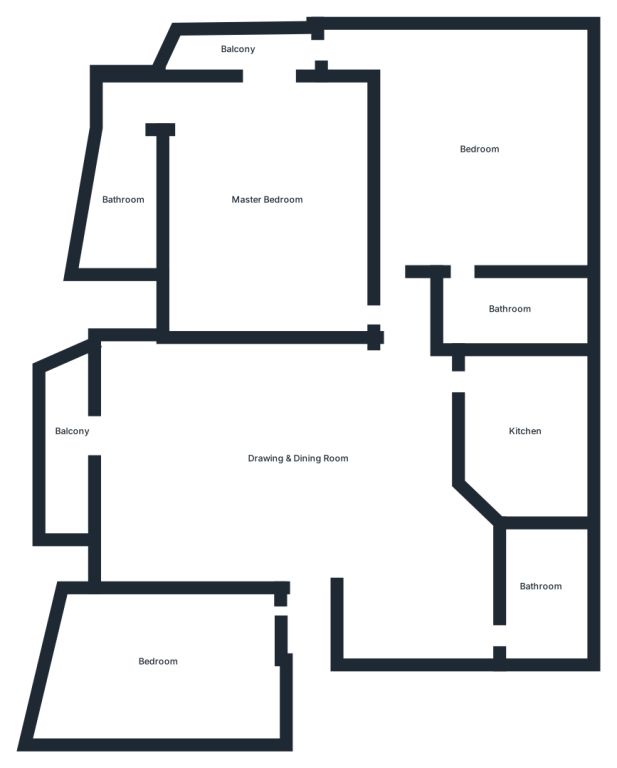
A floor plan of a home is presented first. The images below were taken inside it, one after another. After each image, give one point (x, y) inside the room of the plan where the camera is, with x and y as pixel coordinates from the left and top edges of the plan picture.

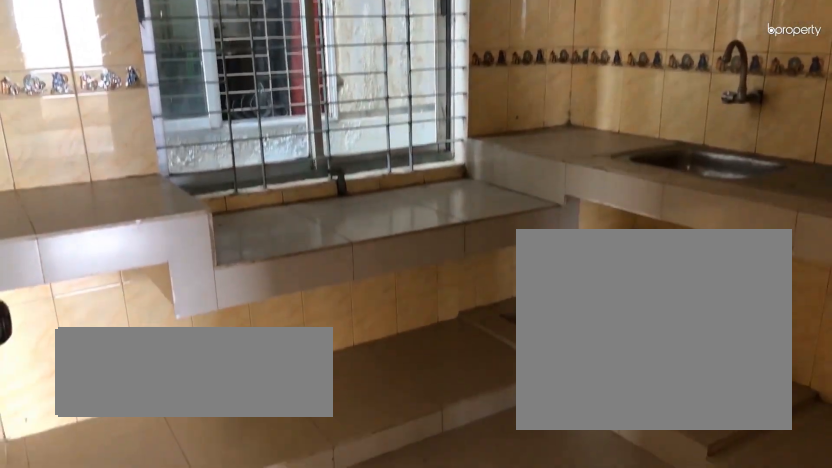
(524, 430)
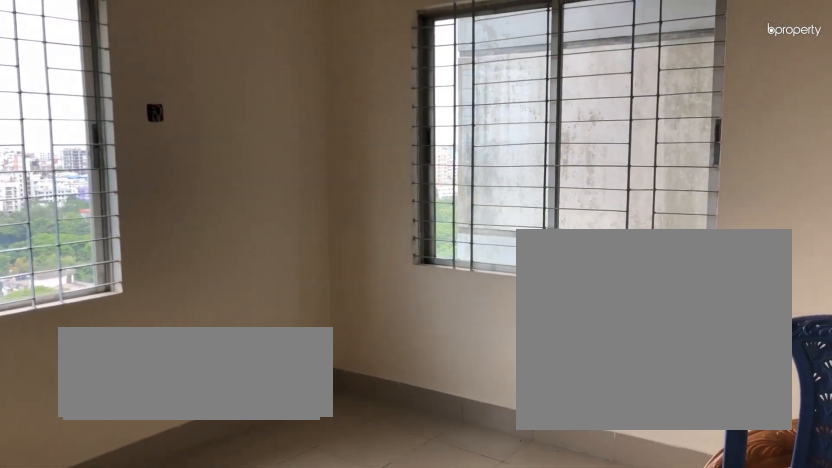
(479, 148)
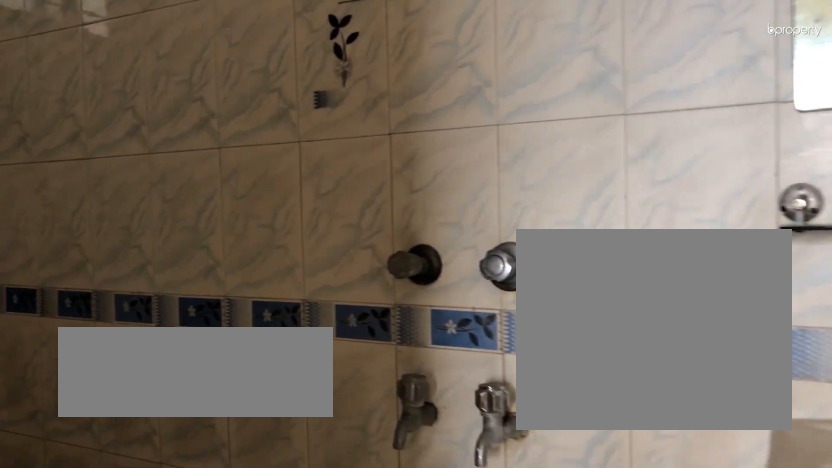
(509, 309)
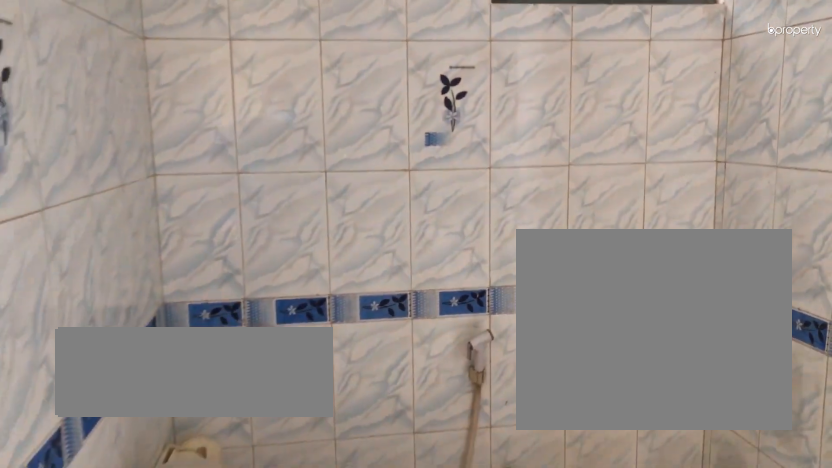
(509, 309)
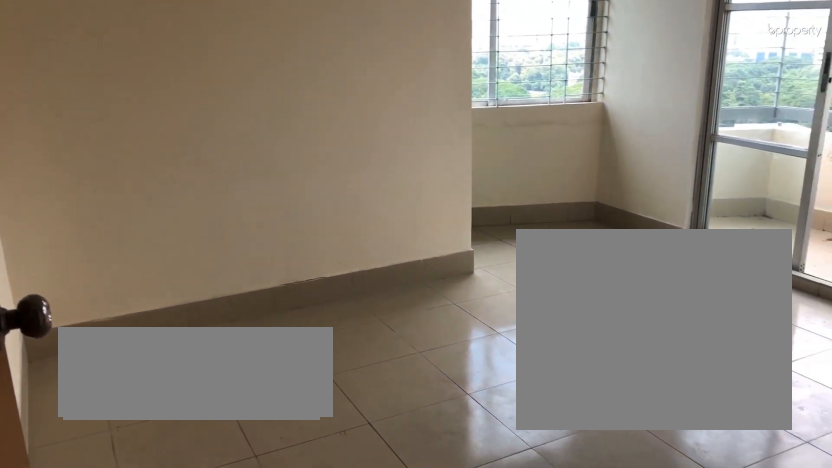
(267, 198)
